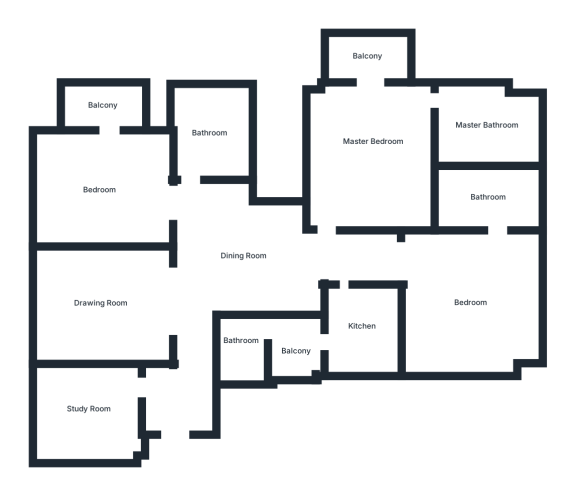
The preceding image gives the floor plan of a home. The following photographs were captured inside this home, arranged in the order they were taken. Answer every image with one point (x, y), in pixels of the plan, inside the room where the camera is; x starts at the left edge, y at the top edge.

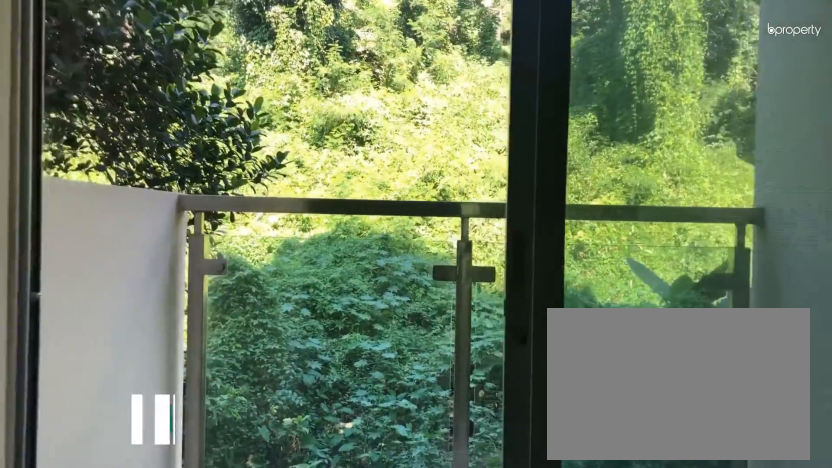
(102, 105)
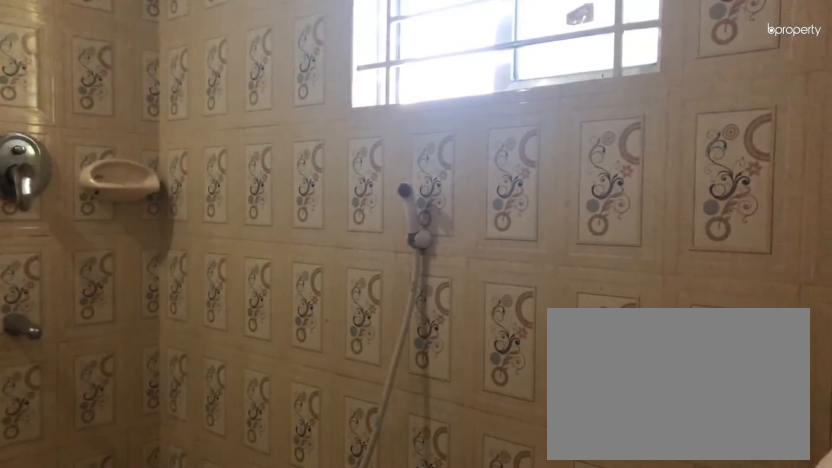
(210, 132)
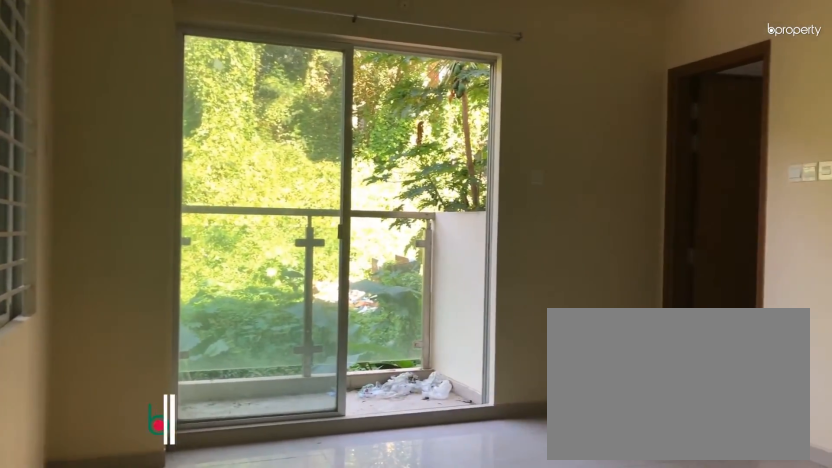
(375, 142)
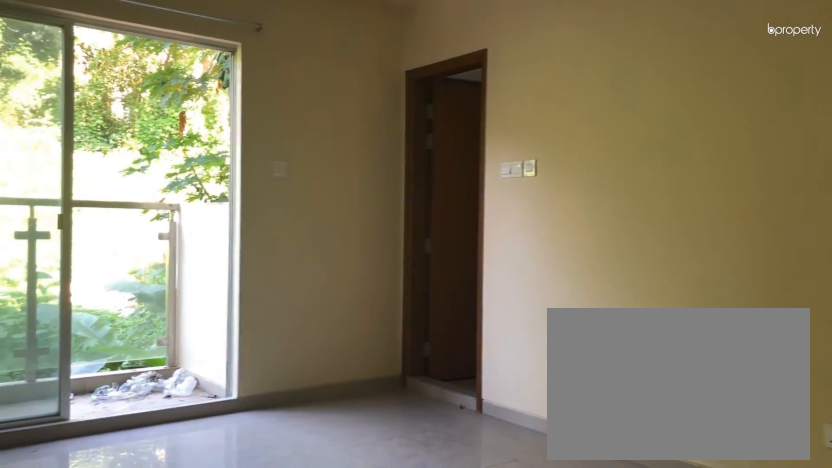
(375, 142)
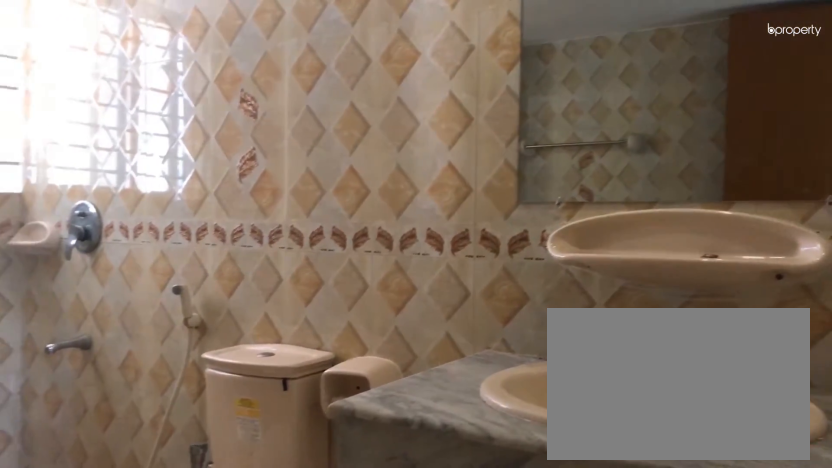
(486, 125)
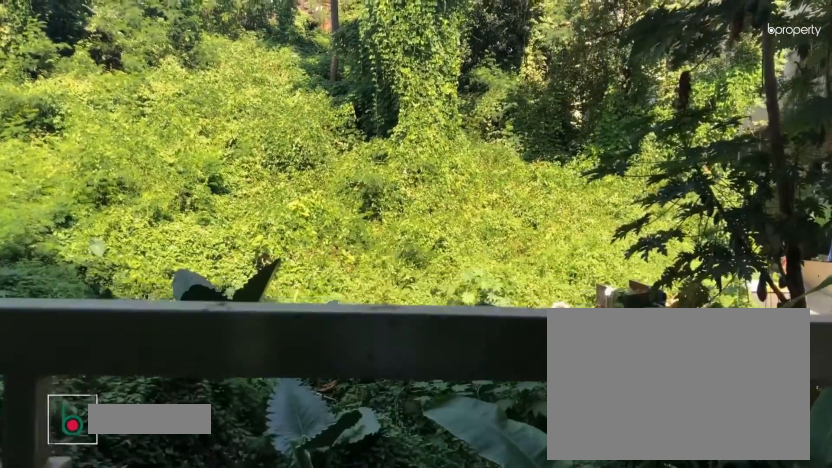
(368, 55)
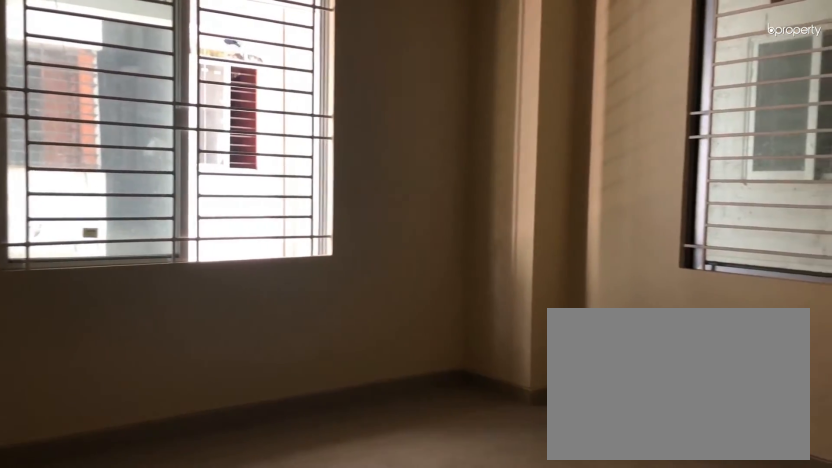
(469, 301)
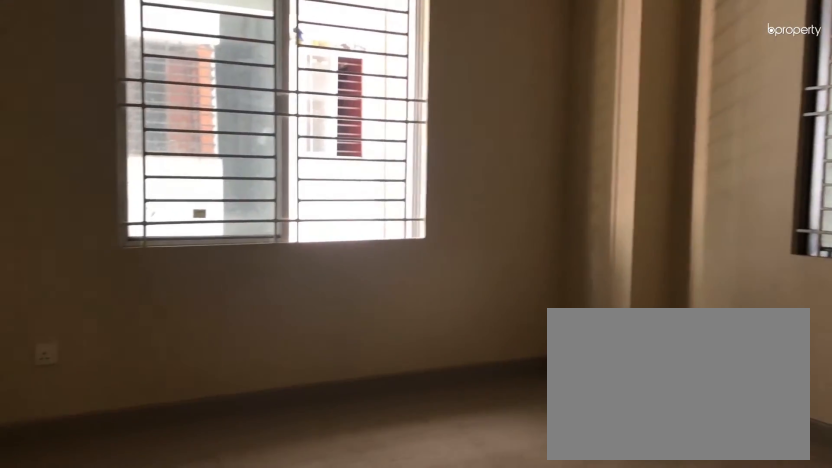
(469, 301)
